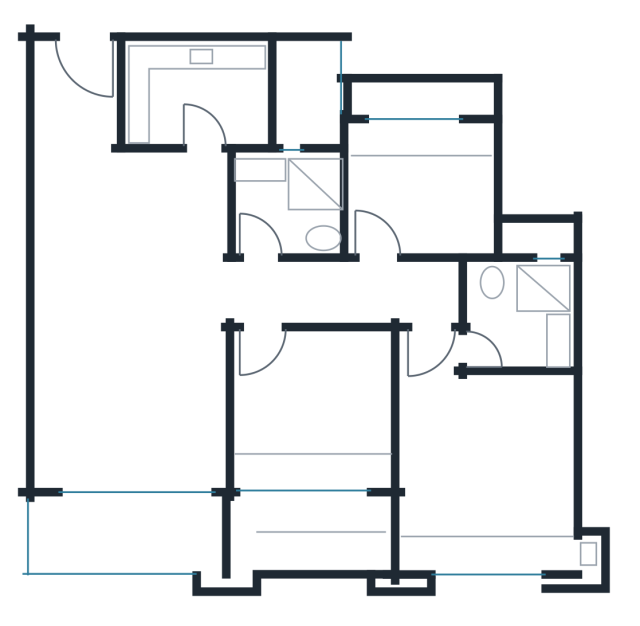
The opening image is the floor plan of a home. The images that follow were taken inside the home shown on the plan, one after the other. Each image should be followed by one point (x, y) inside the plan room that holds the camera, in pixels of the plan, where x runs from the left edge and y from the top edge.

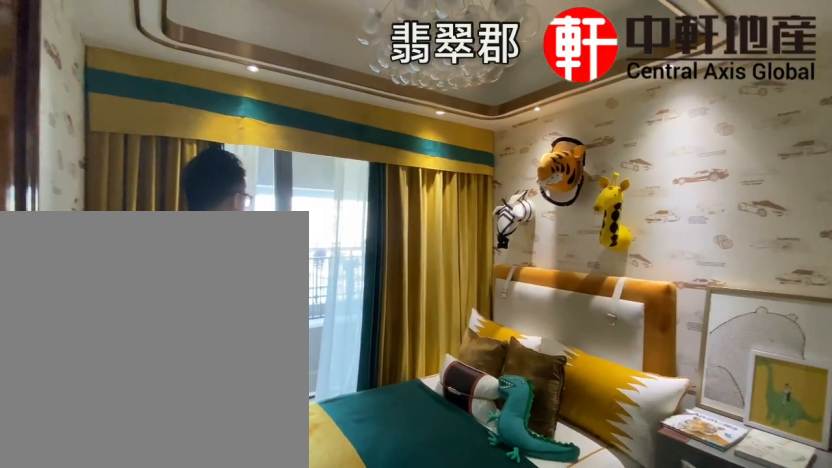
(414, 205)
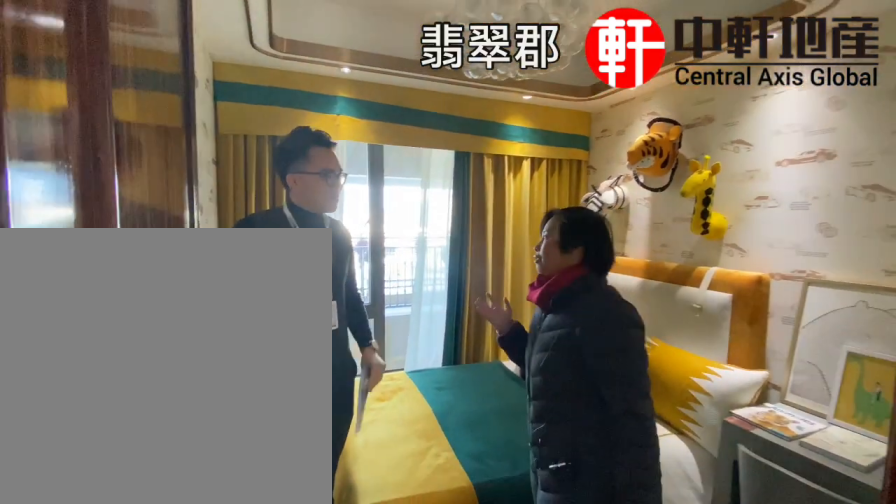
(415, 205)
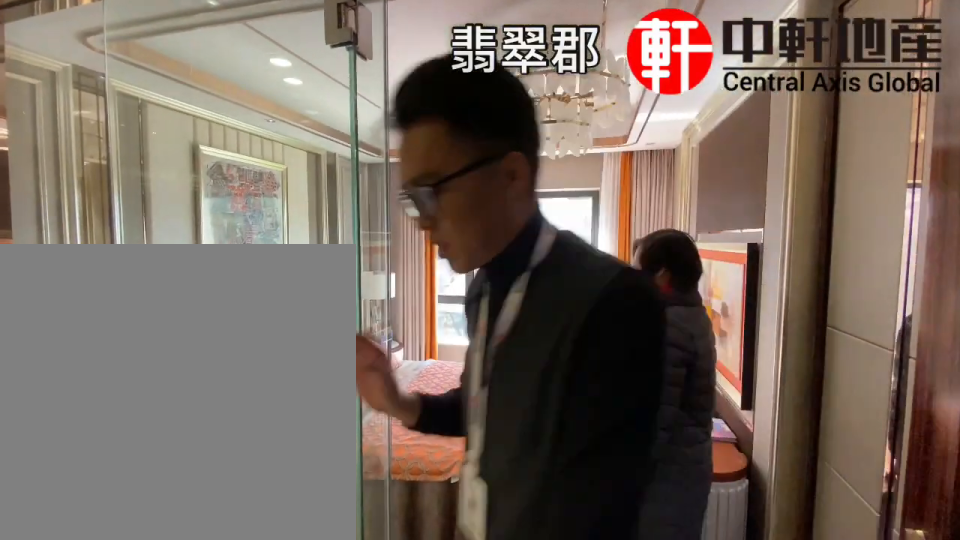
(500, 518)
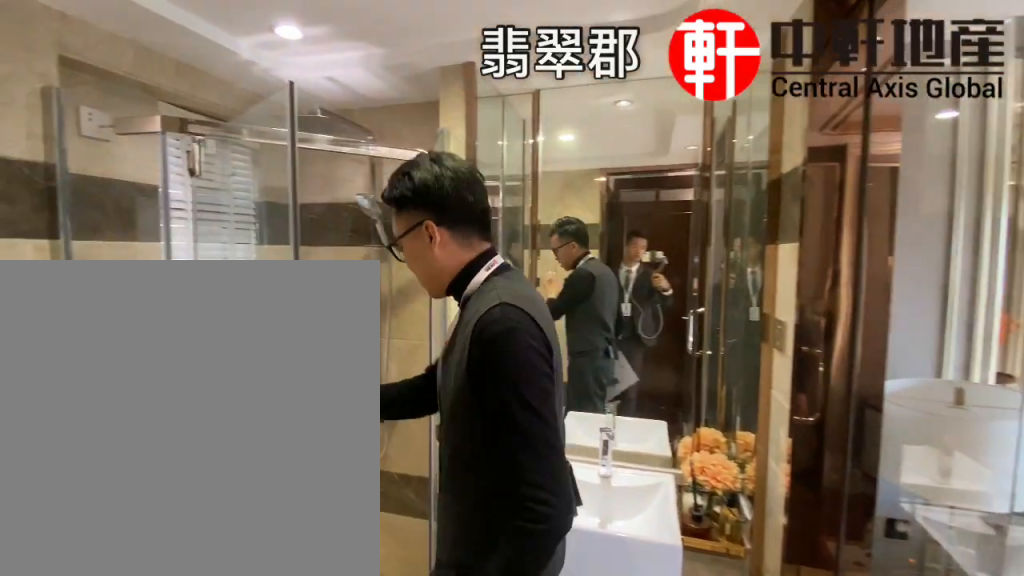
(522, 310)
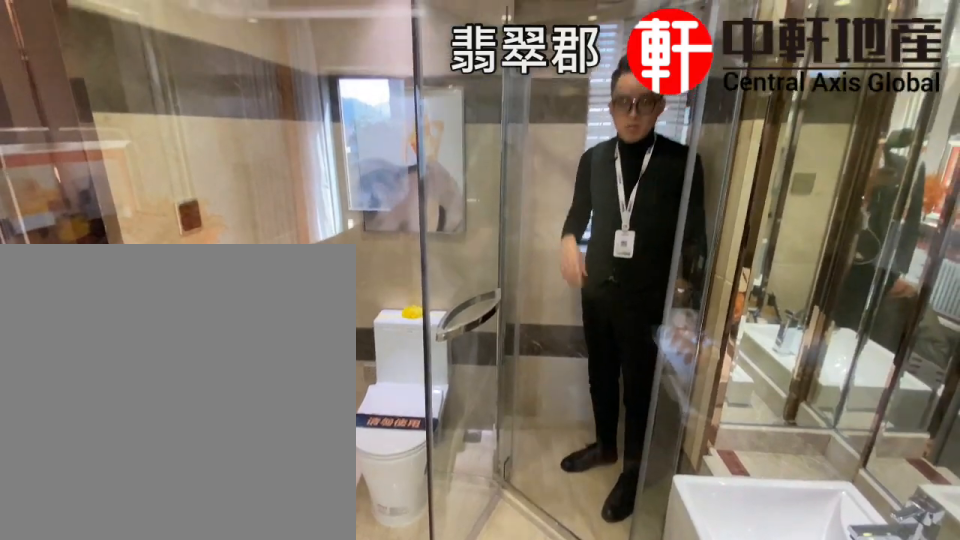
(522, 310)
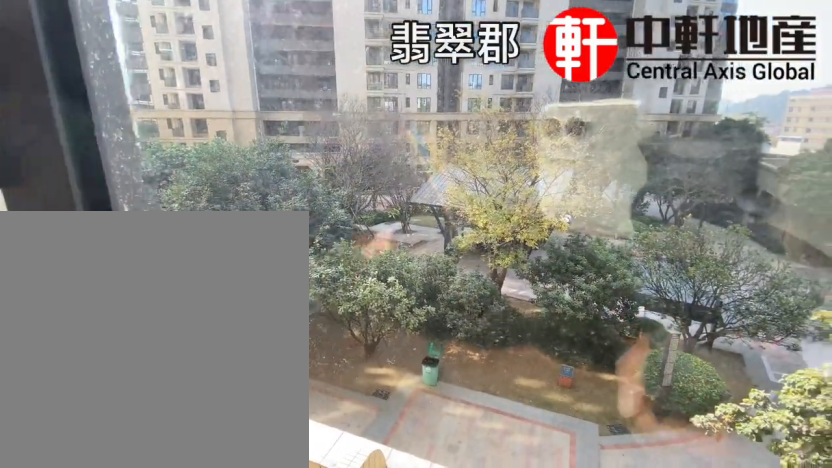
(489, 455)
